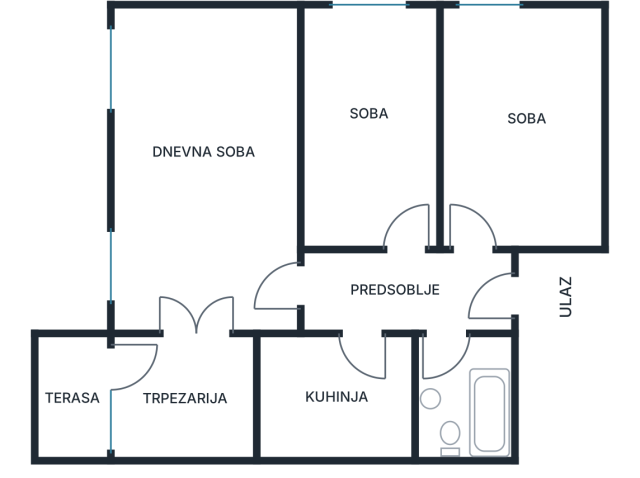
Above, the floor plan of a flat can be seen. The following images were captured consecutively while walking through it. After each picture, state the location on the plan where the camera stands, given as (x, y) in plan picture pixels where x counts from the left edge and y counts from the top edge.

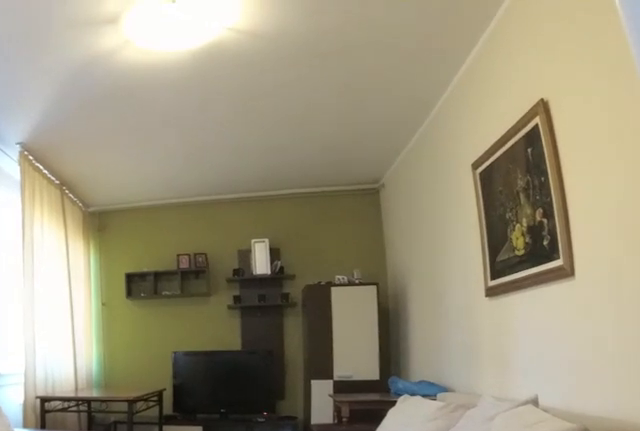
(200, 336)
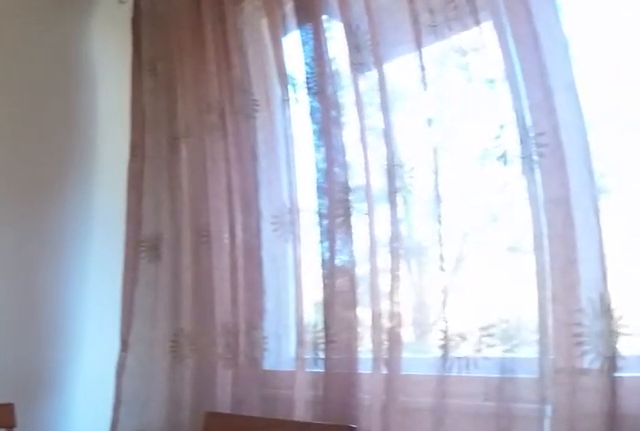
(172, 328)
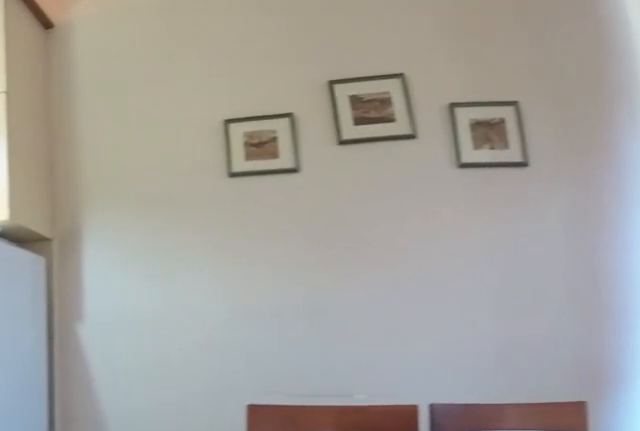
(159, 340)
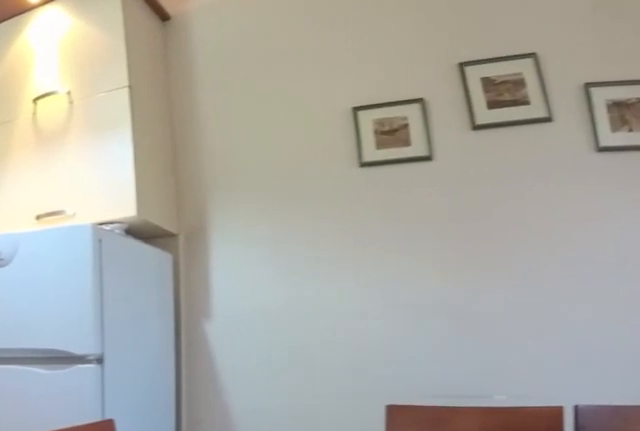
(157, 345)
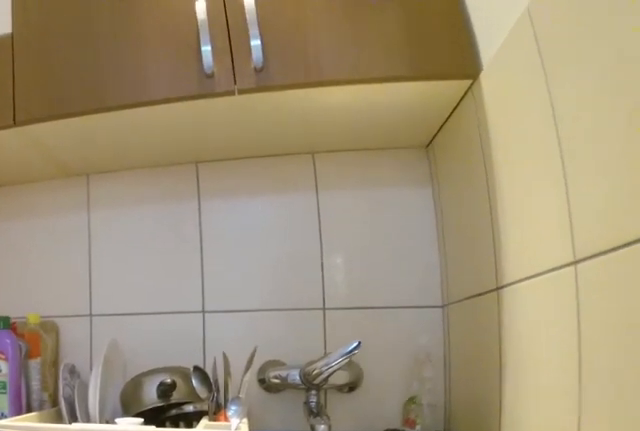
(360, 414)
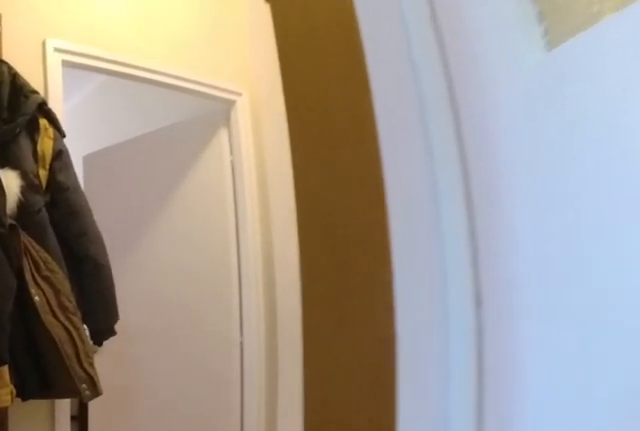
(356, 368)
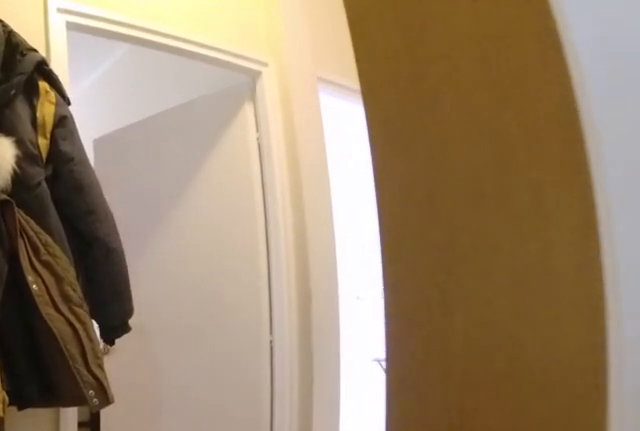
(359, 350)
